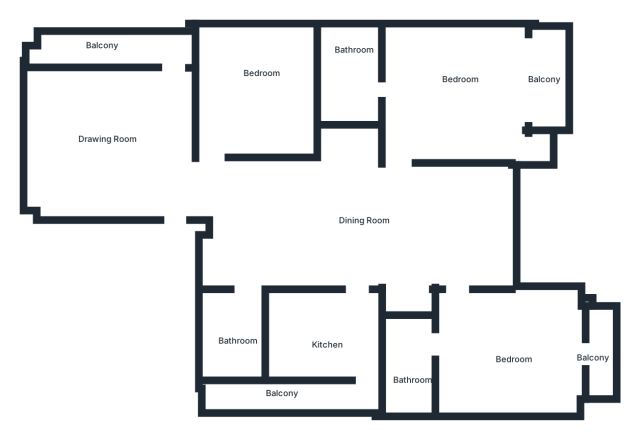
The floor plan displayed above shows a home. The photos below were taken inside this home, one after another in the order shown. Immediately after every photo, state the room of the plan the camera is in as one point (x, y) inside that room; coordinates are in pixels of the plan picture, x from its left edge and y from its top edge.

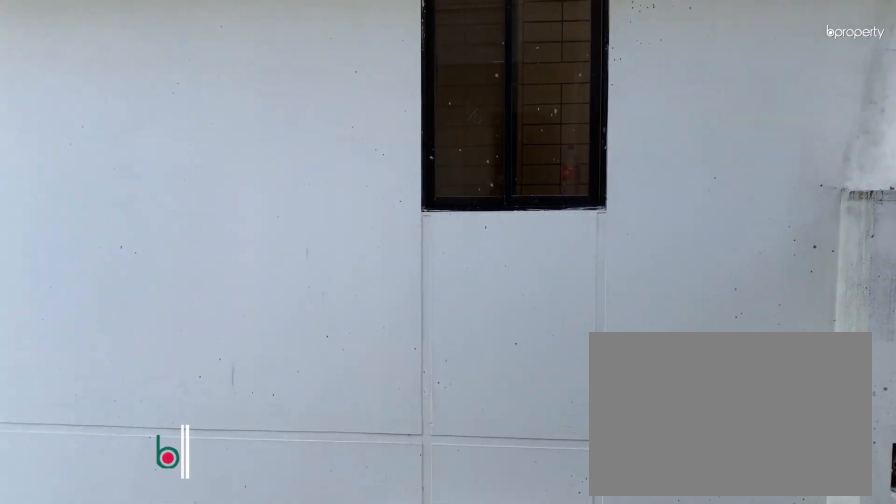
(131, 47)
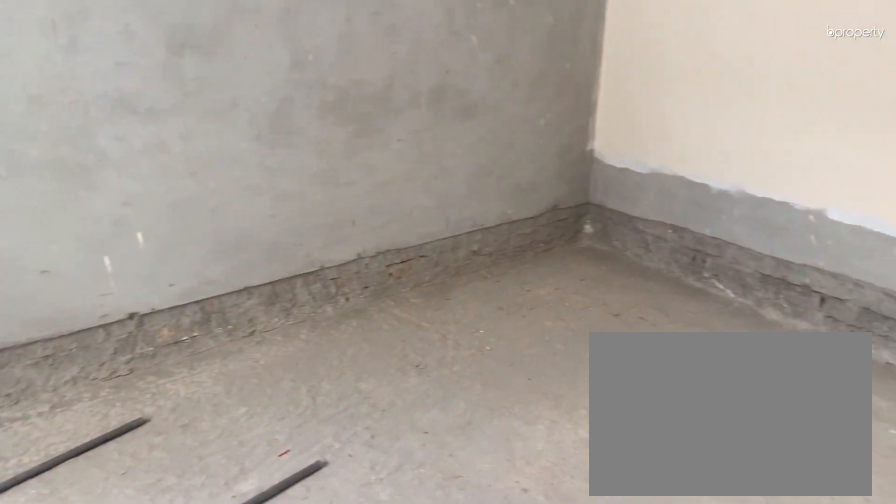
(261, 89)
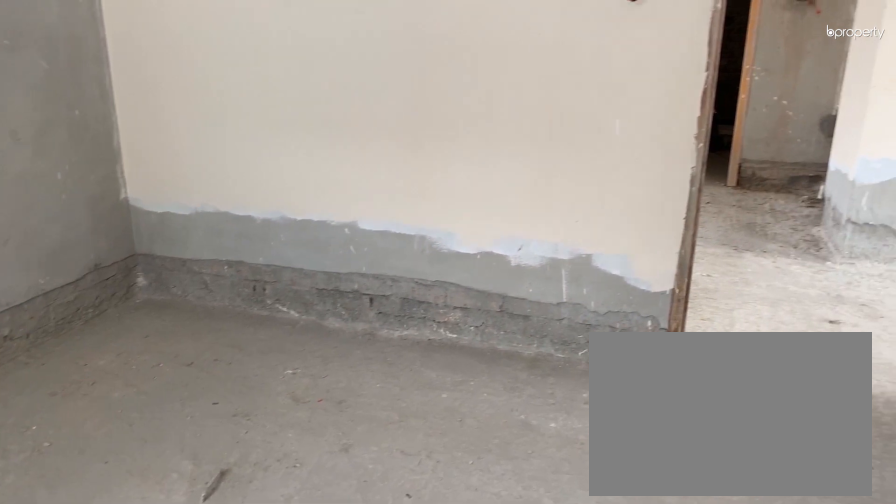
(261, 89)
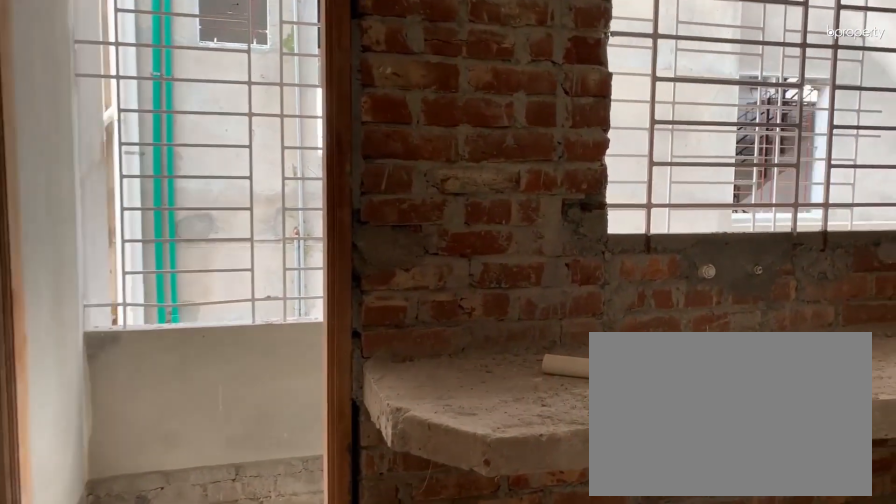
(325, 334)
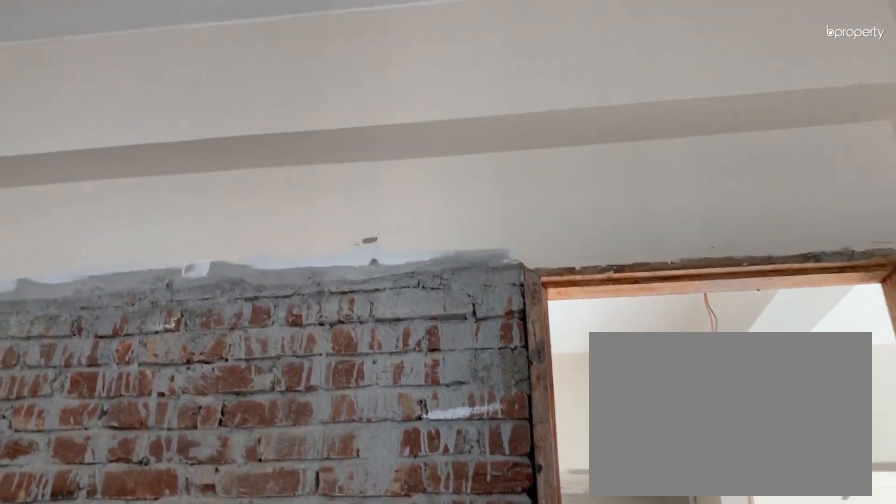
(325, 334)
